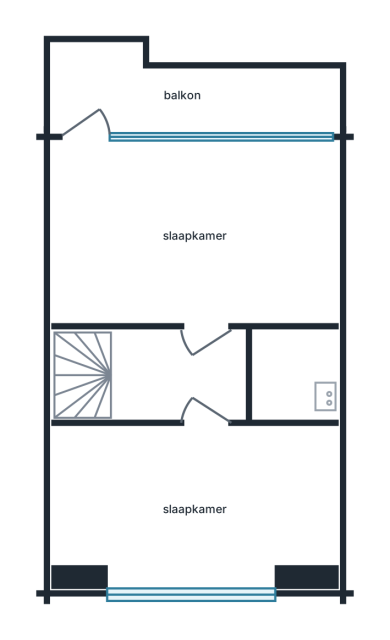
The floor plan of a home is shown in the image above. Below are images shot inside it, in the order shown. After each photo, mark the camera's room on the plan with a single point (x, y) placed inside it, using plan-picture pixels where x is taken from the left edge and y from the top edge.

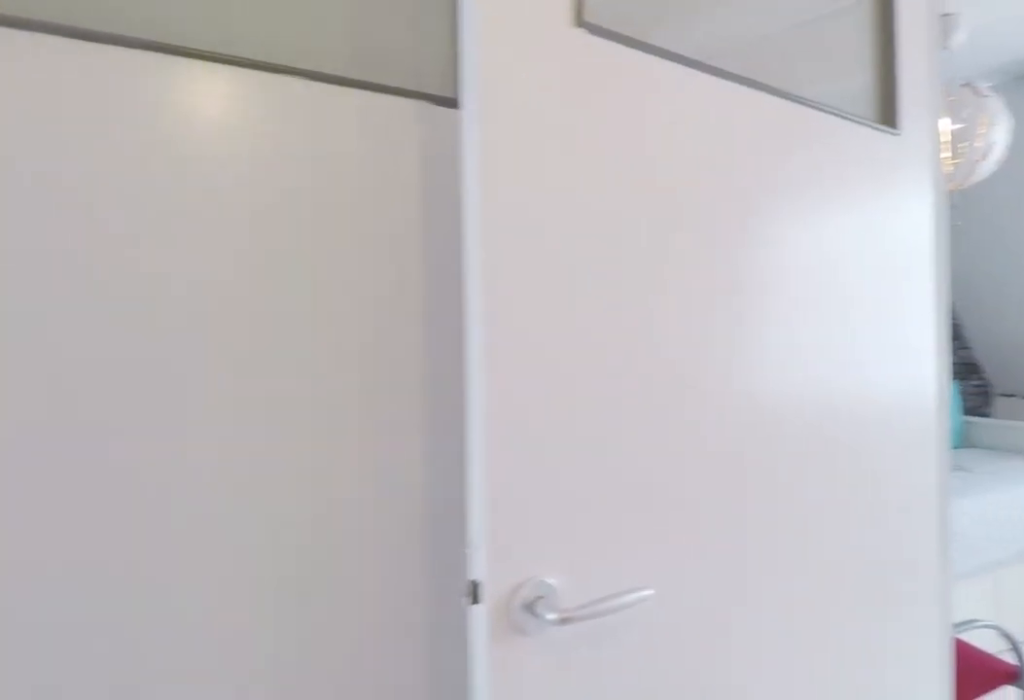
(178, 375)
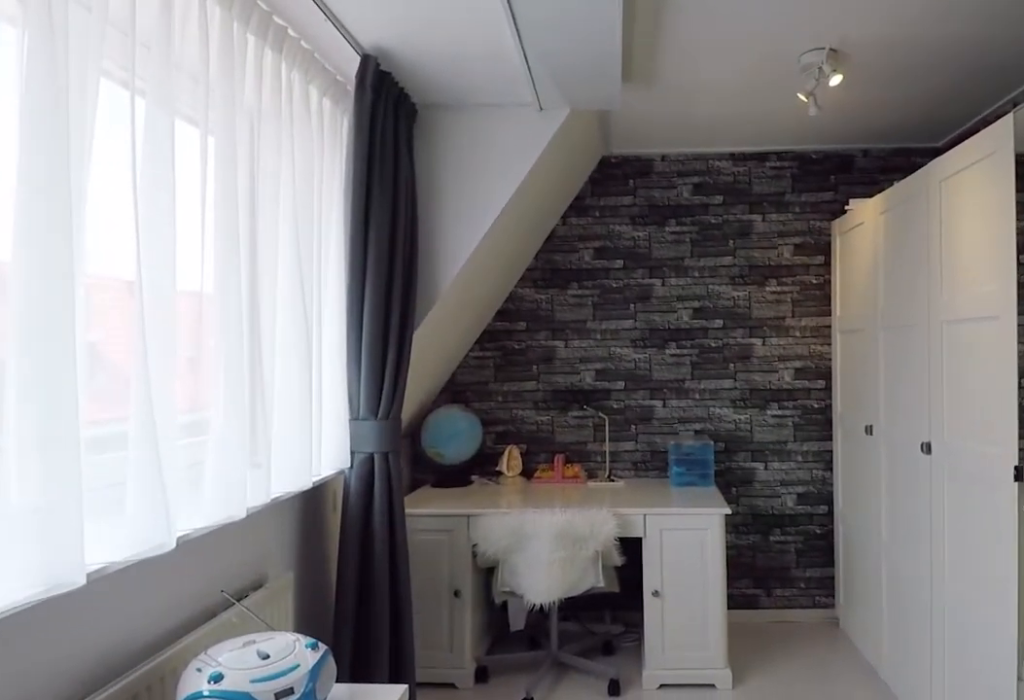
(194, 504)
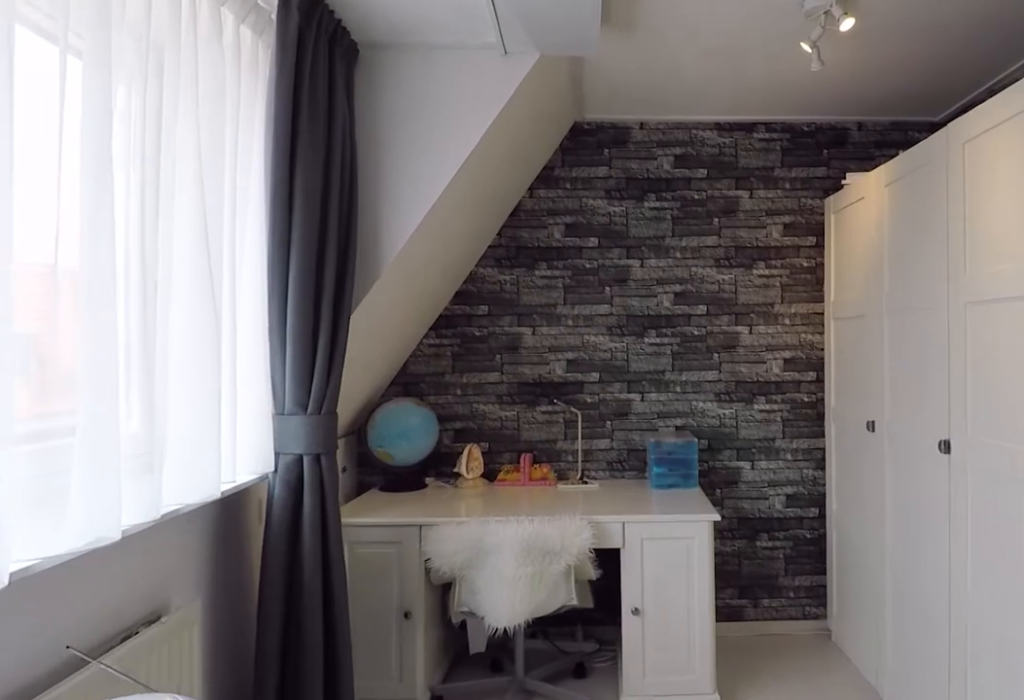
(194, 504)
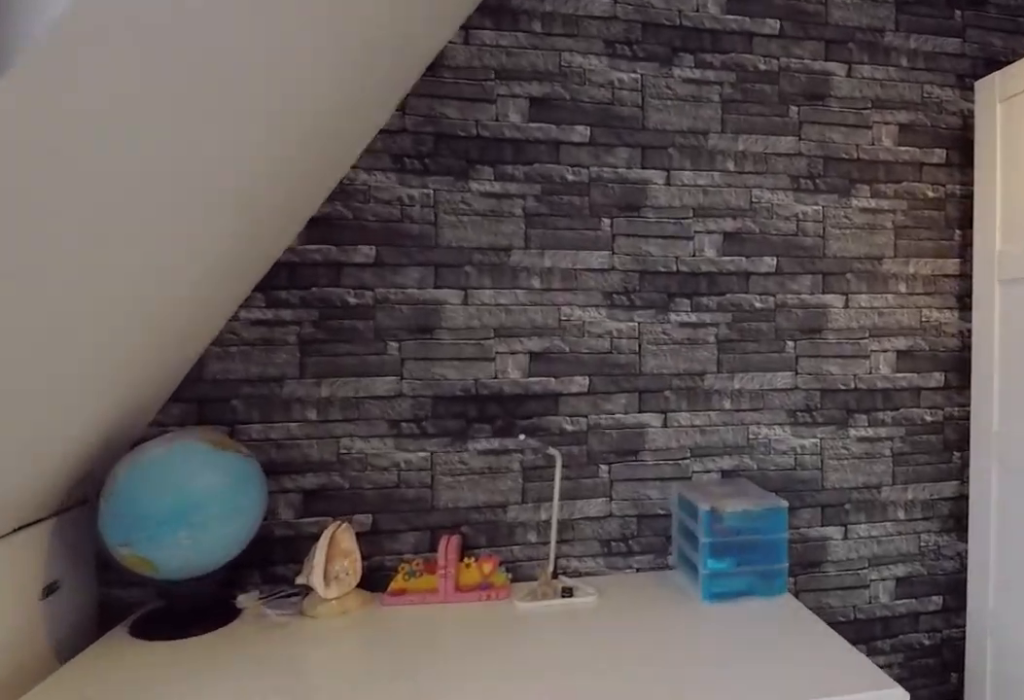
(194, 504)
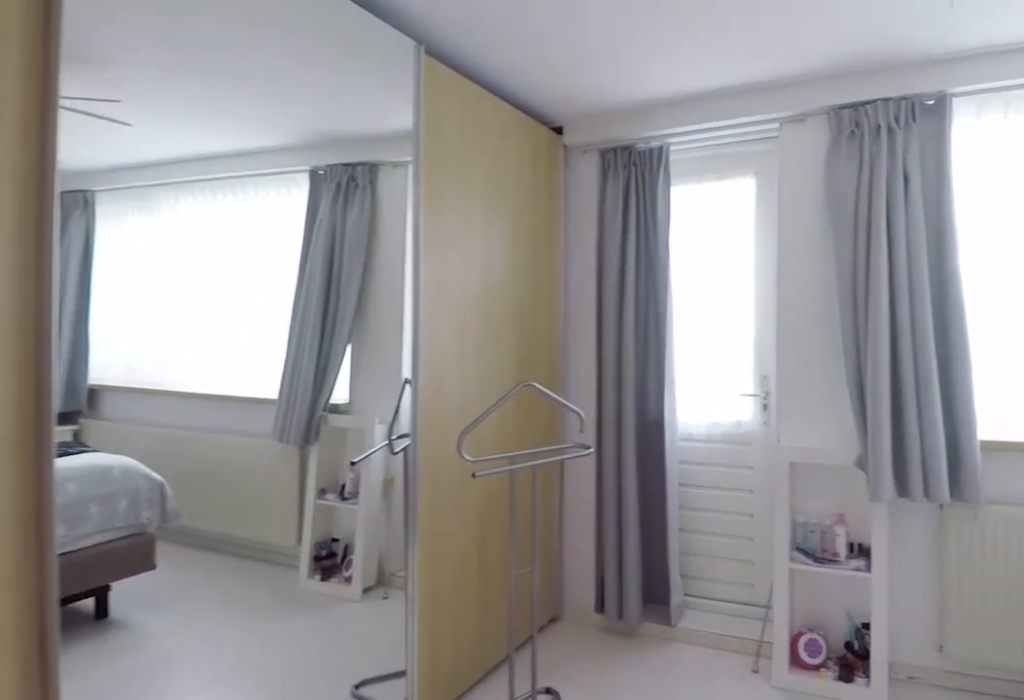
(195, 232)
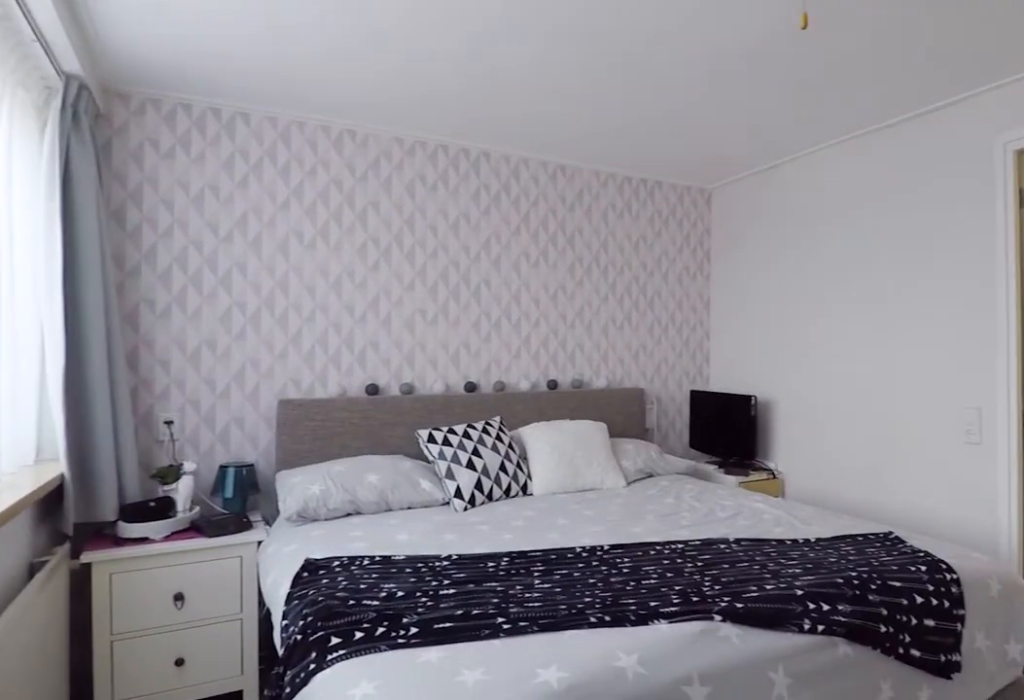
(195, 232)
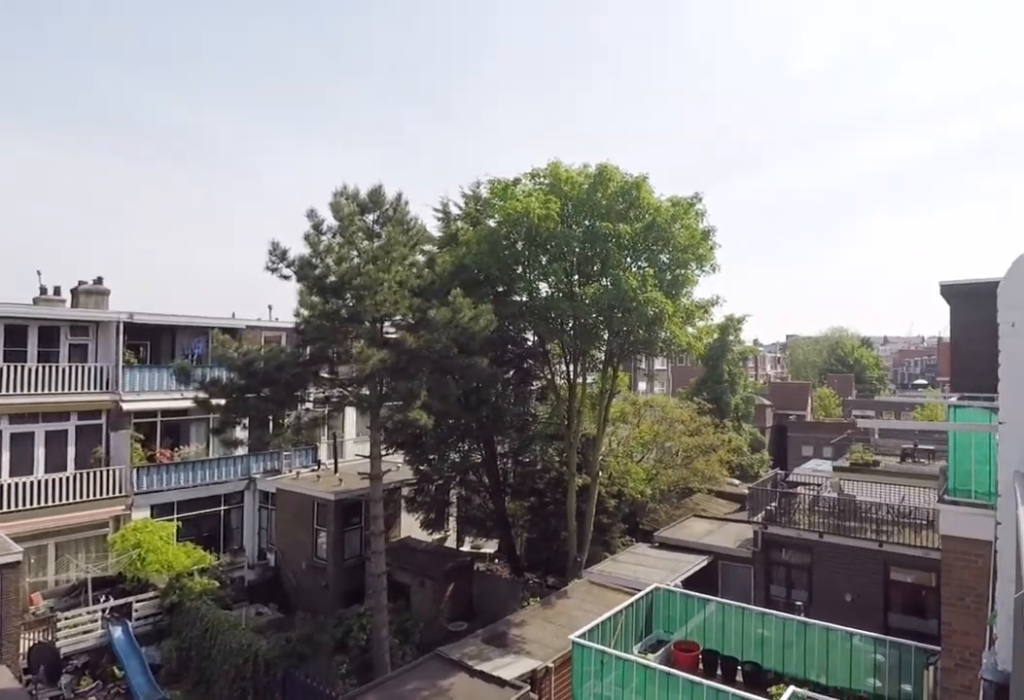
(181, 93)
